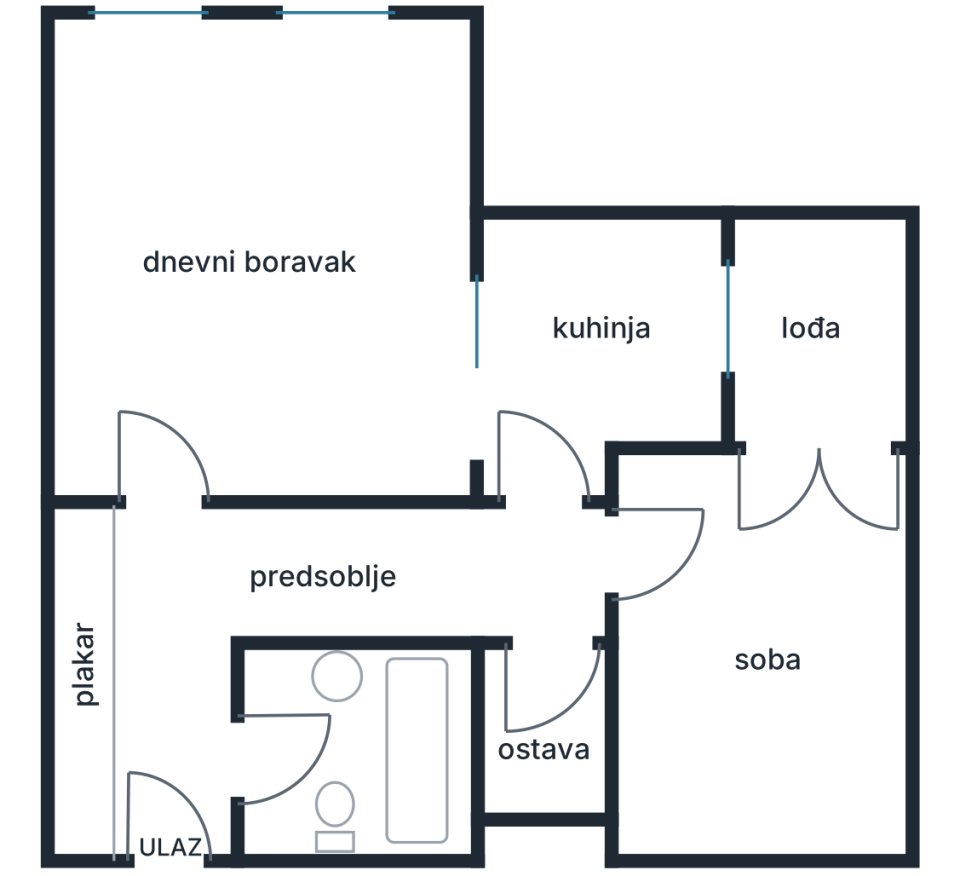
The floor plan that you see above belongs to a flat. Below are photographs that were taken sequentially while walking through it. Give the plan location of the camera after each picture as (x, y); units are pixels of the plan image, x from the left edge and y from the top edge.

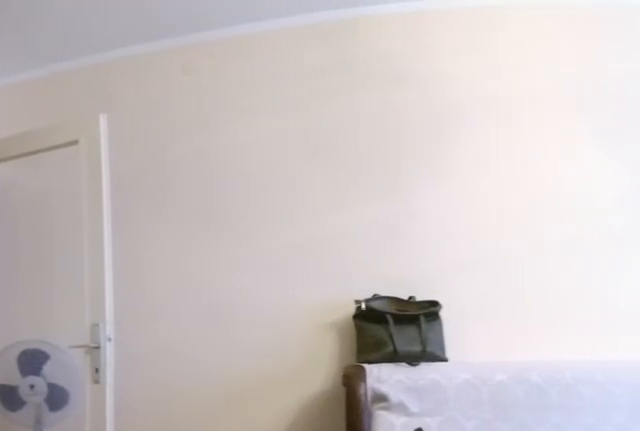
(462, 371)
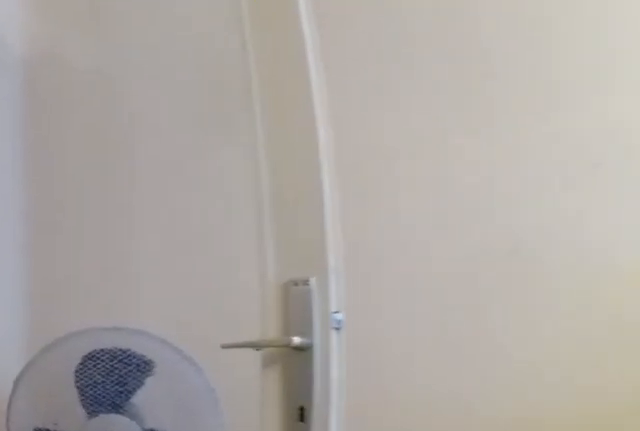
(225, 394)
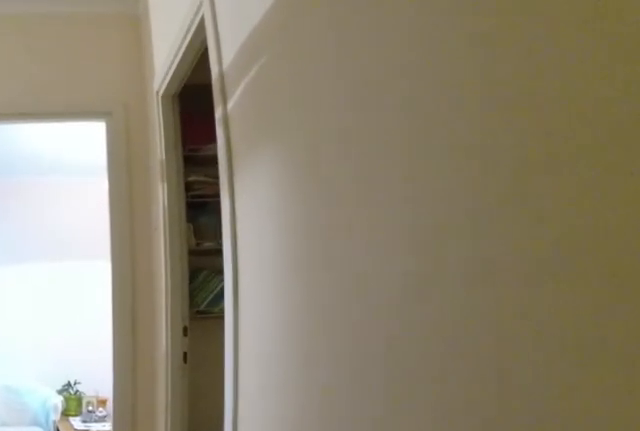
(287, 572)
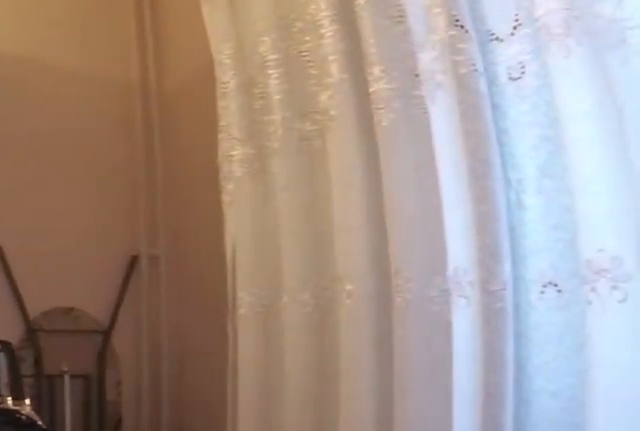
(890, 546)
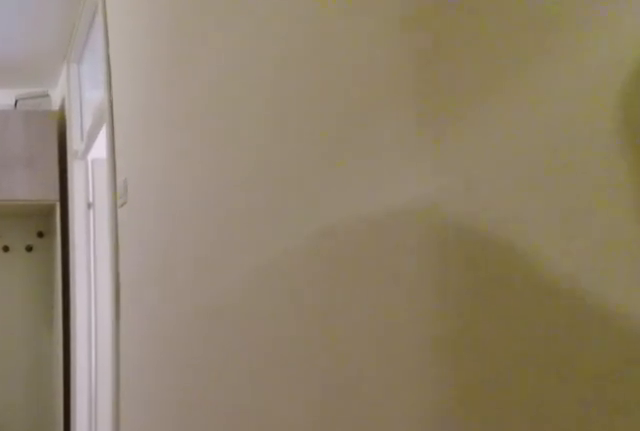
(431, 583)
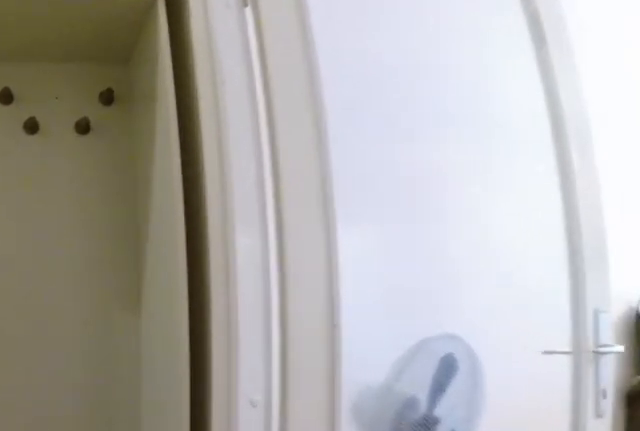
(253, 583)
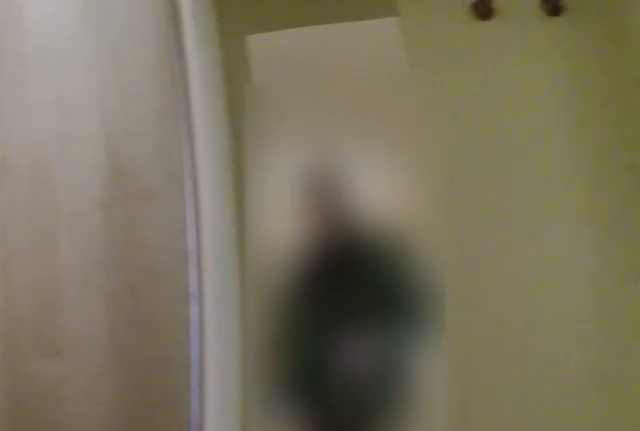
(162, 598)
